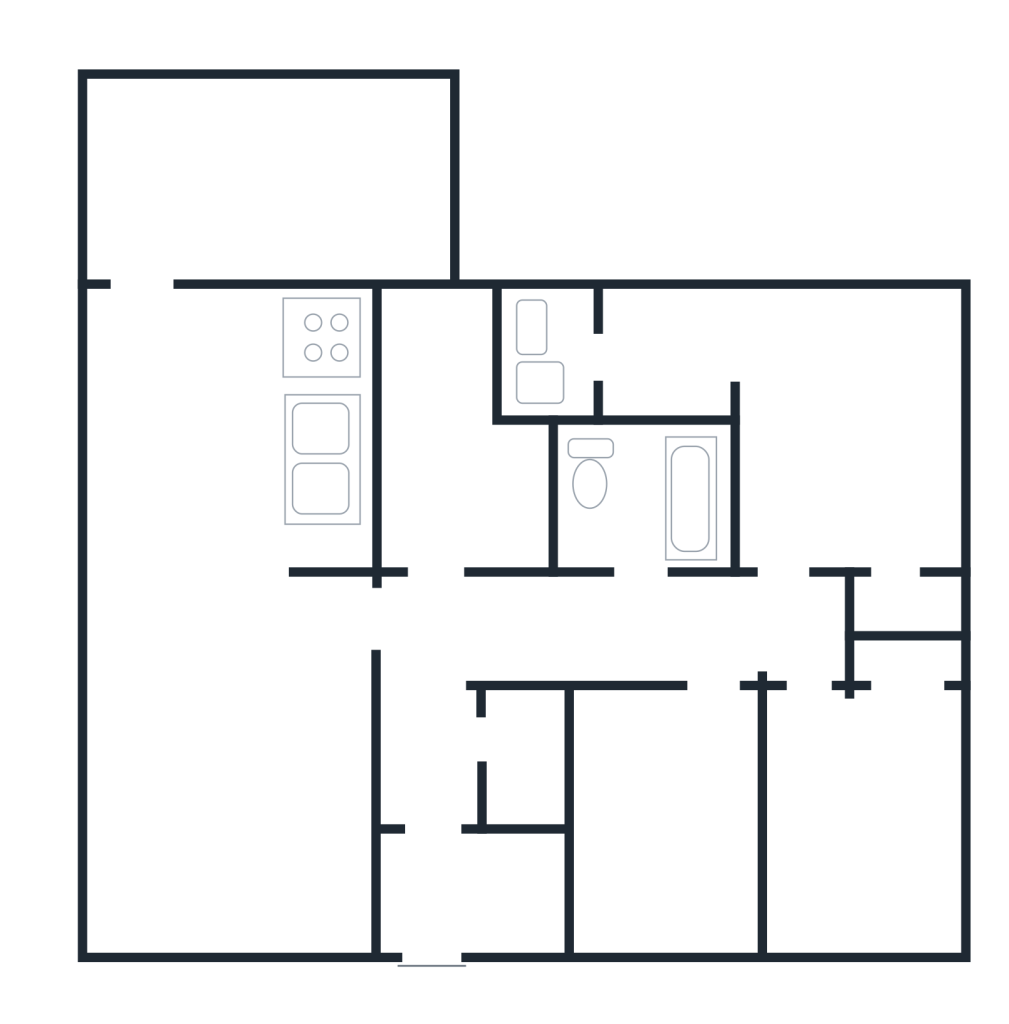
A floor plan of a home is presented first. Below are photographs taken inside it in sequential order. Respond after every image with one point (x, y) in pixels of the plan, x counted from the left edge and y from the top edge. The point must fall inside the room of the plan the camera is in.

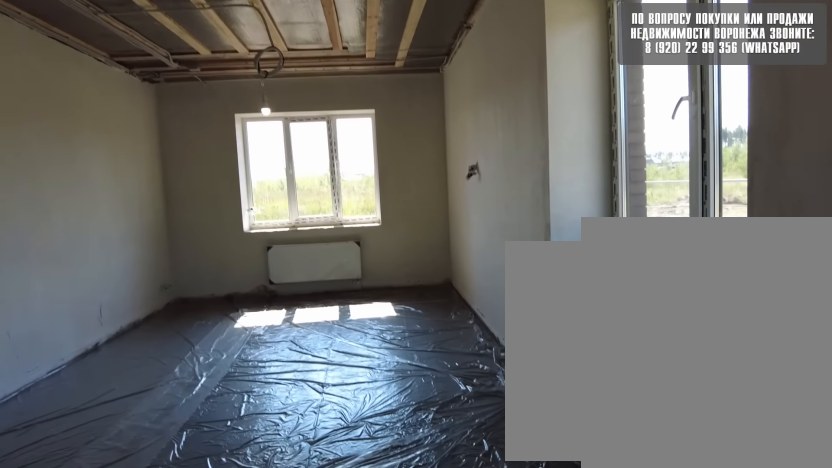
(214, 571)
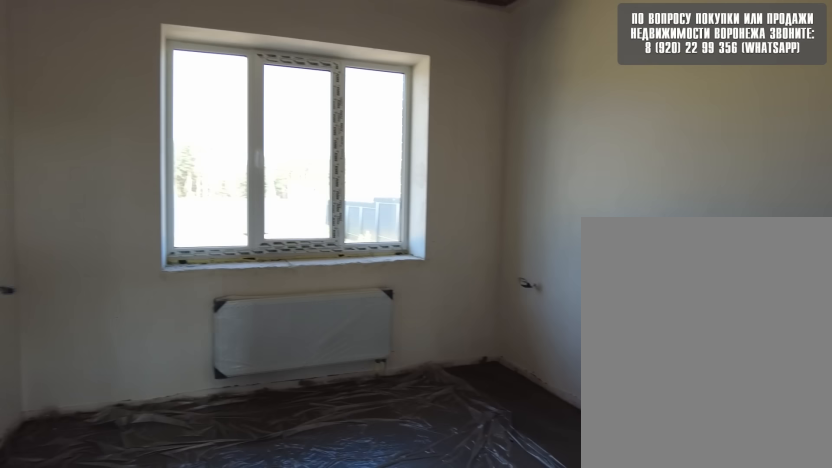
(831, 556)
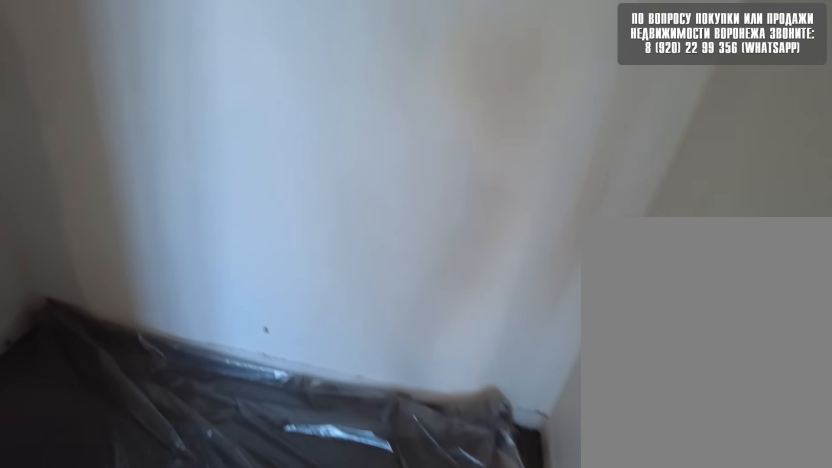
(832, 556)
